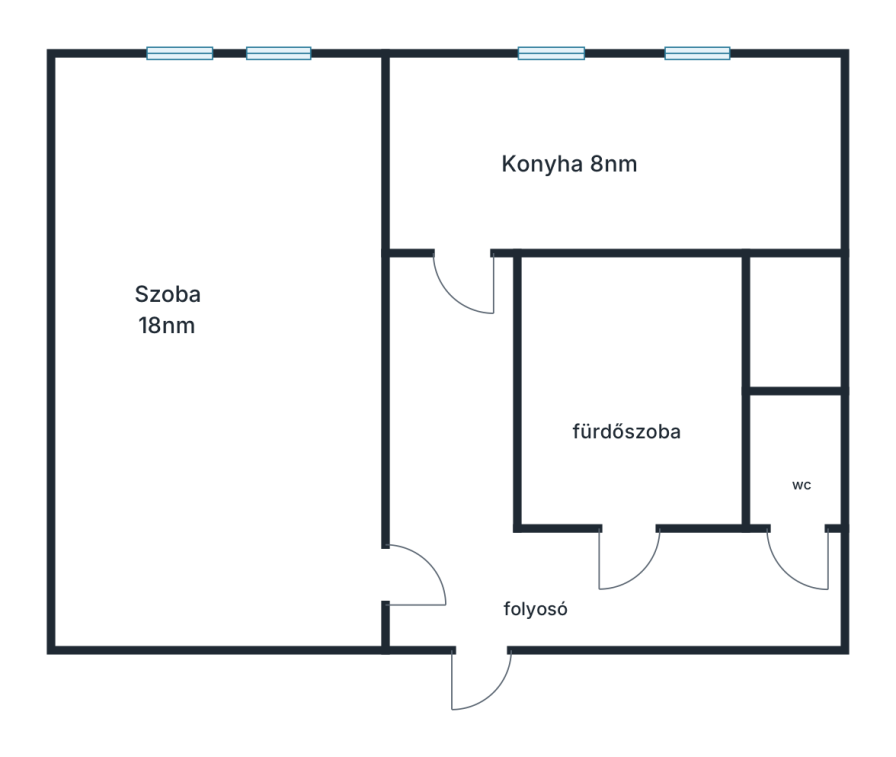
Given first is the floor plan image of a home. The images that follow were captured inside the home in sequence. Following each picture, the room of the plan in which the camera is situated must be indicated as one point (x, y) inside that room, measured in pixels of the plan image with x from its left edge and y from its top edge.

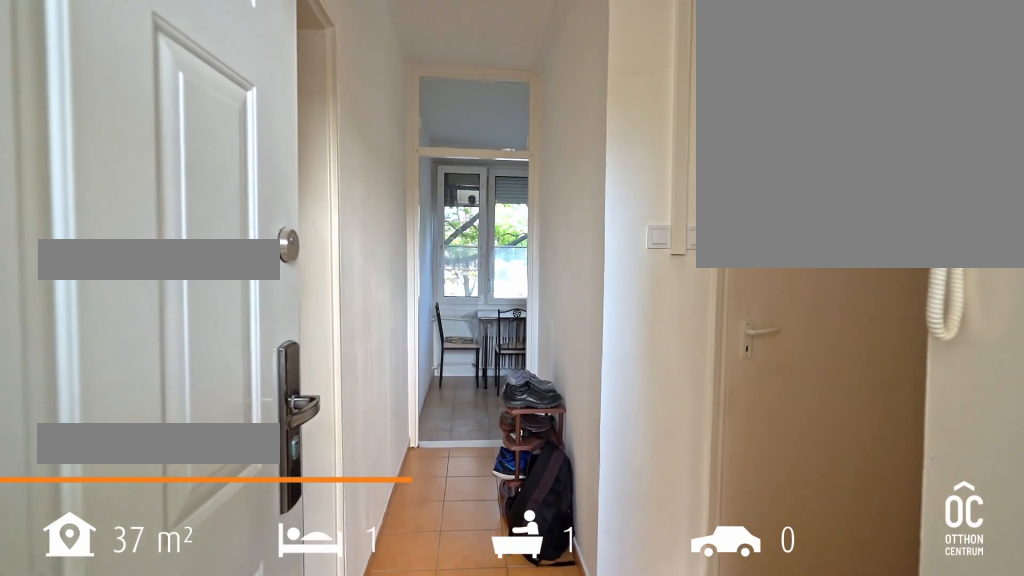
(473, 569)
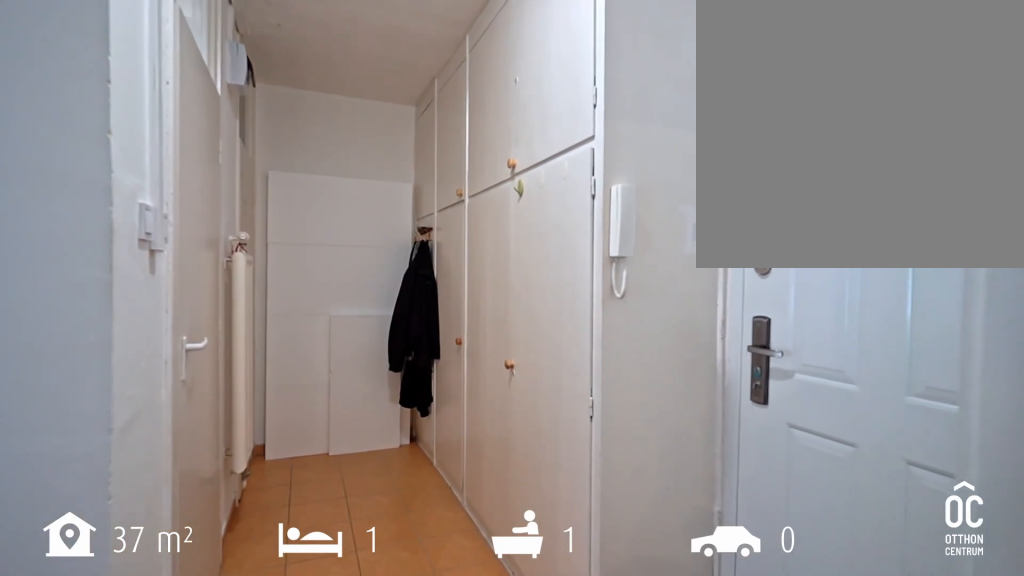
(473, 570)
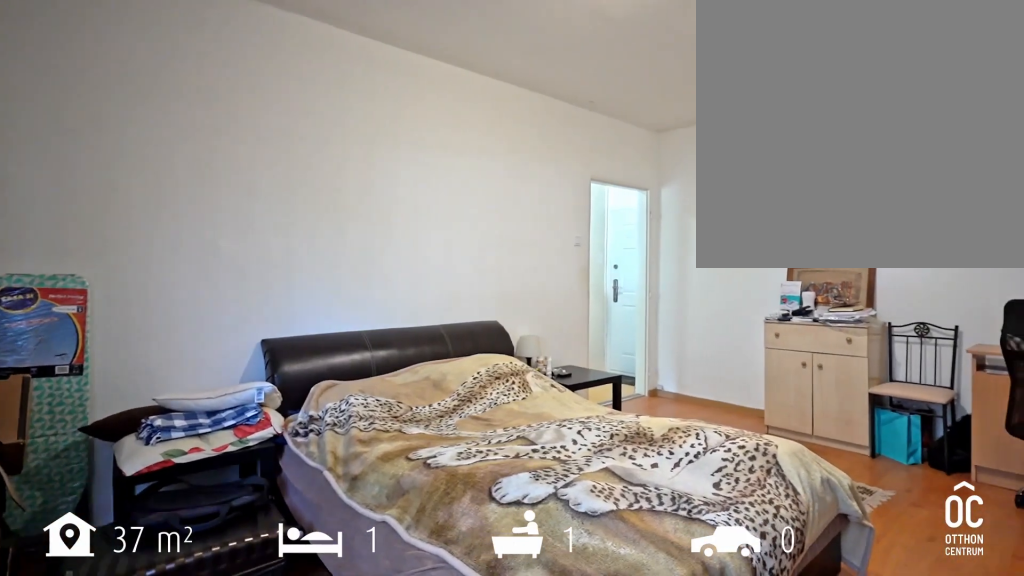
(214, 382)
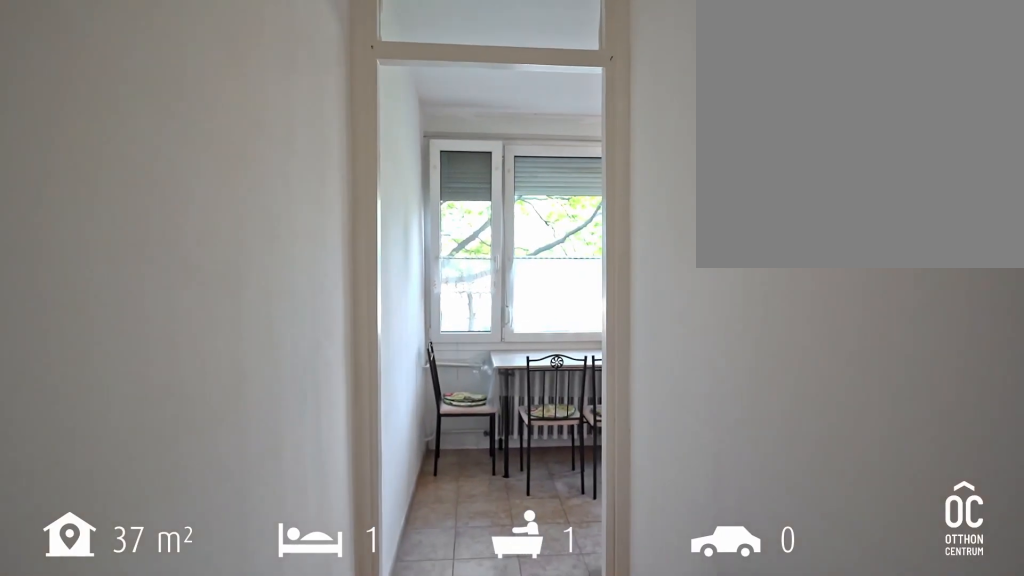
(452, 397)
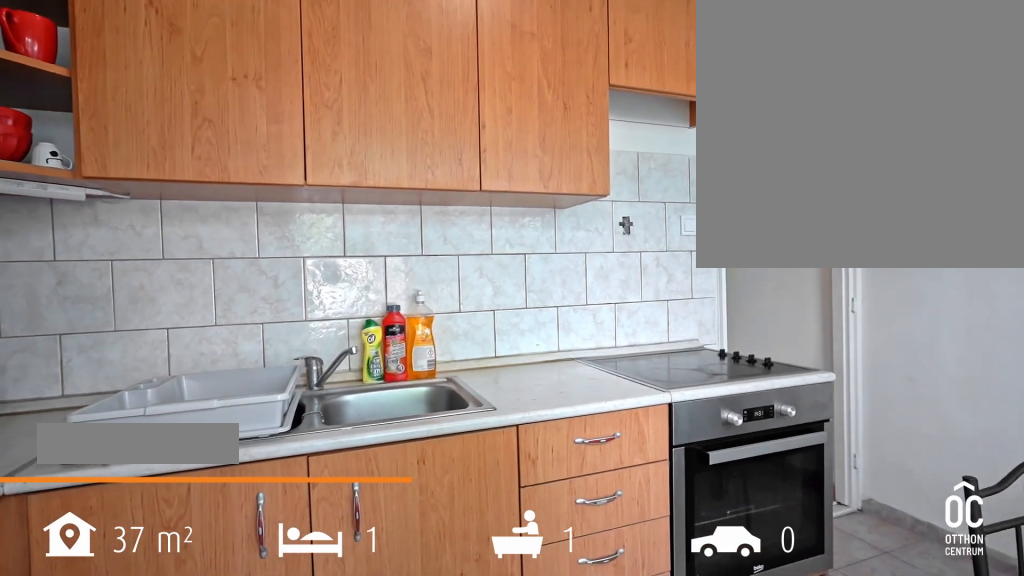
(615, 159)
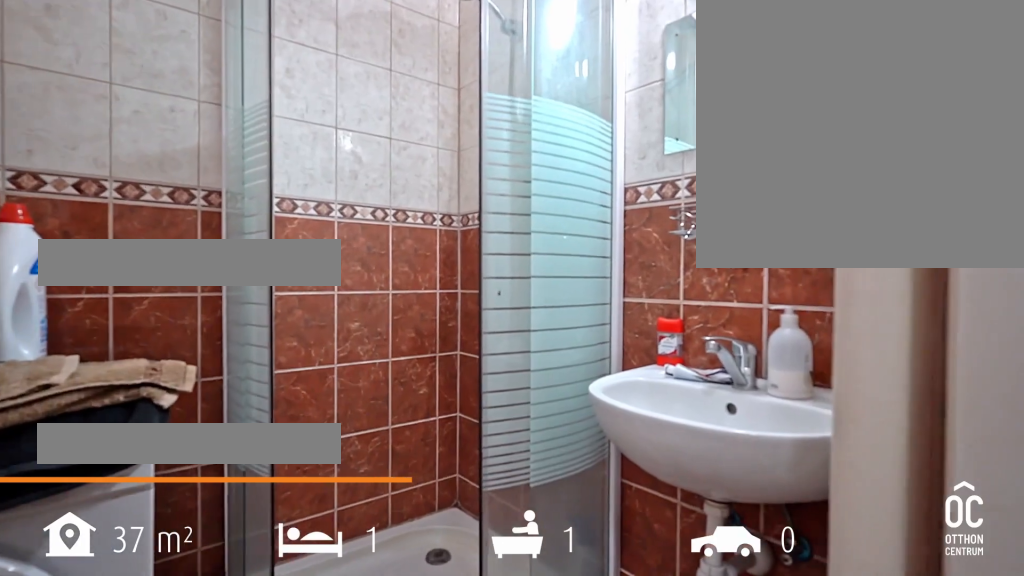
(627, 386)
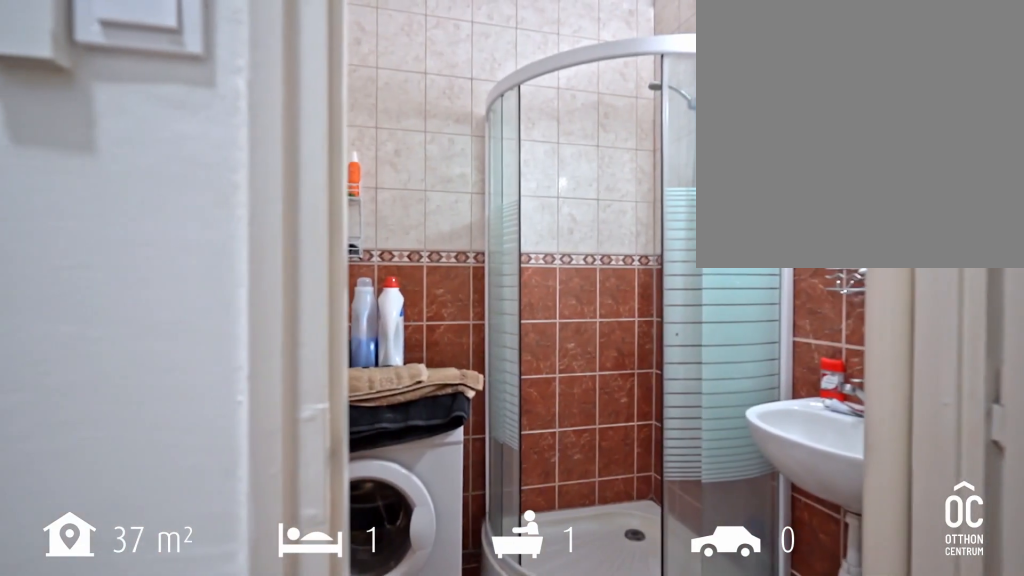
(627, 386)
